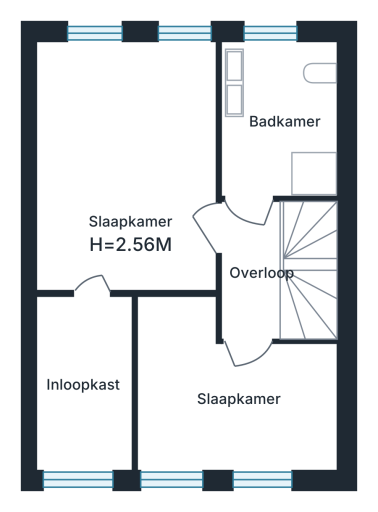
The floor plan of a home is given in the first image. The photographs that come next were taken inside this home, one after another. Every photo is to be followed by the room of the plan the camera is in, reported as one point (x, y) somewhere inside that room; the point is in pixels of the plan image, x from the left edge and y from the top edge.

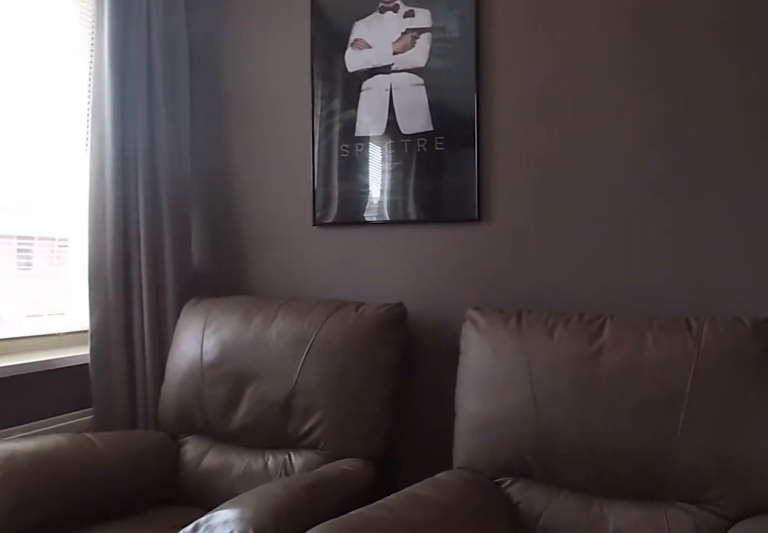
(246, 454)
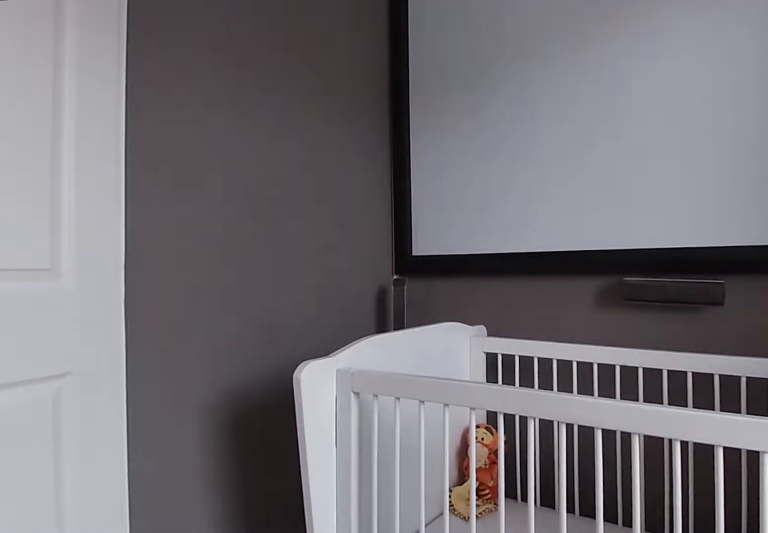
(246, 454)
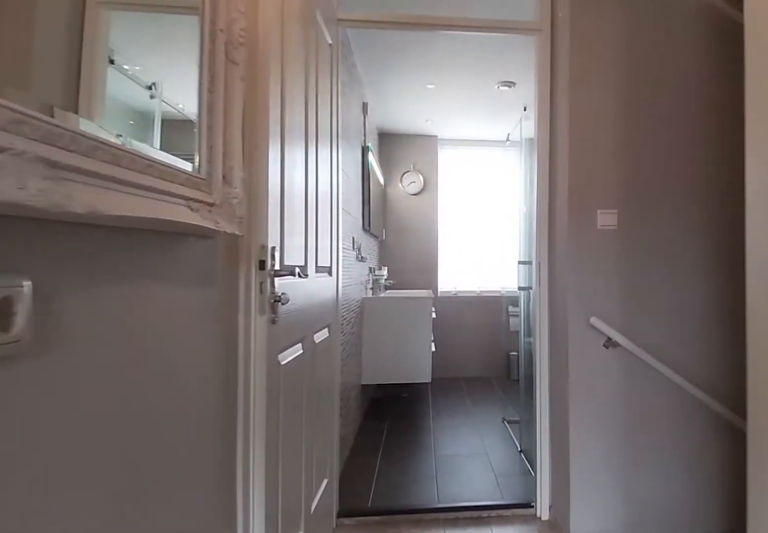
(250, 273)
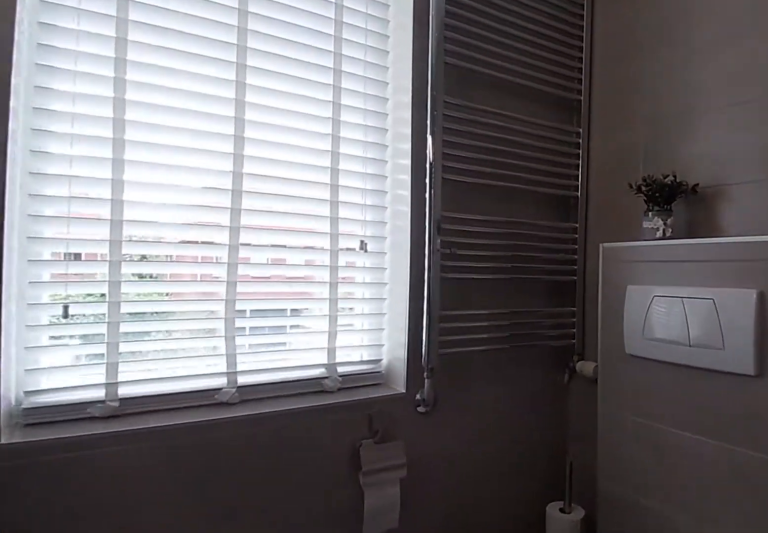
(279, 118)
